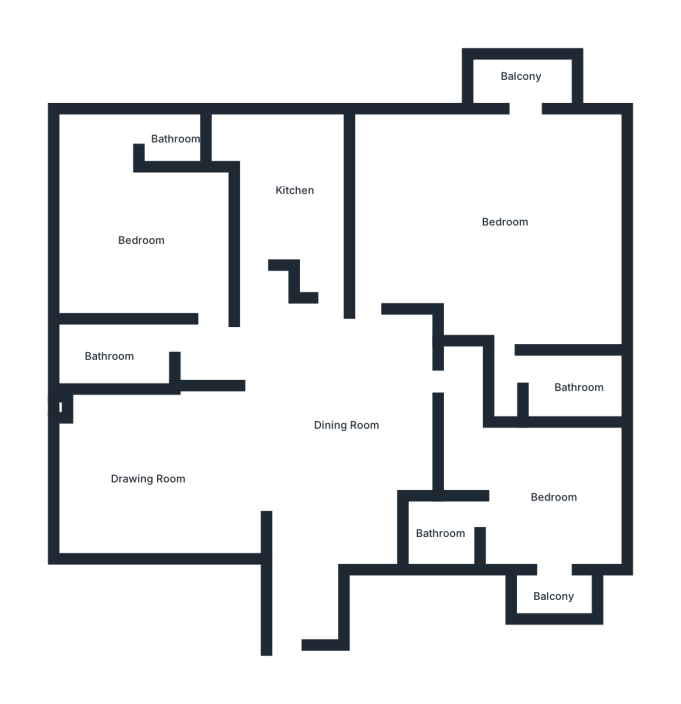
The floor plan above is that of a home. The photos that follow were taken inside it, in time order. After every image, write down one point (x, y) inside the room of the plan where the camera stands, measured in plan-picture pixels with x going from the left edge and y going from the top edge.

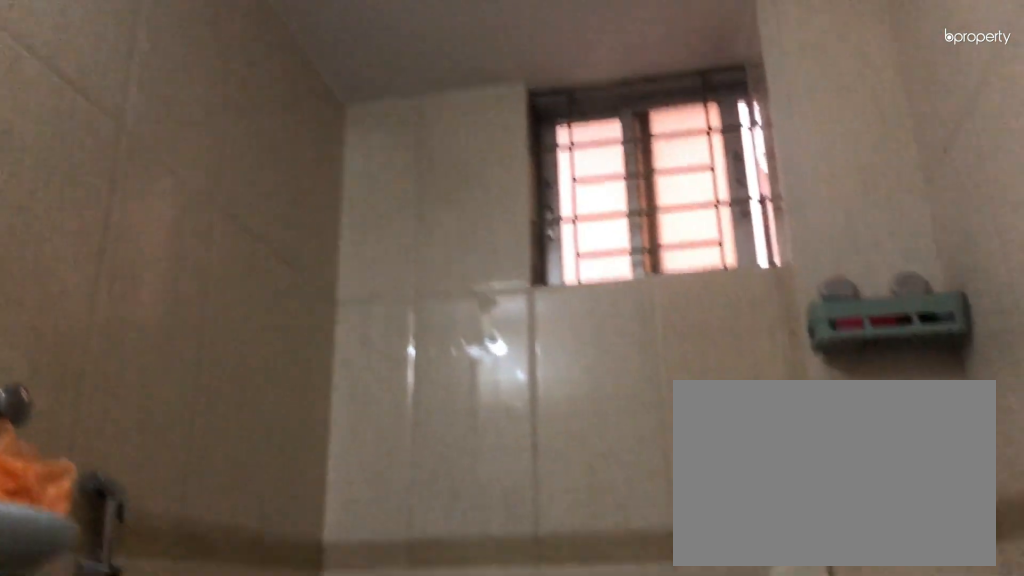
(111, 356)
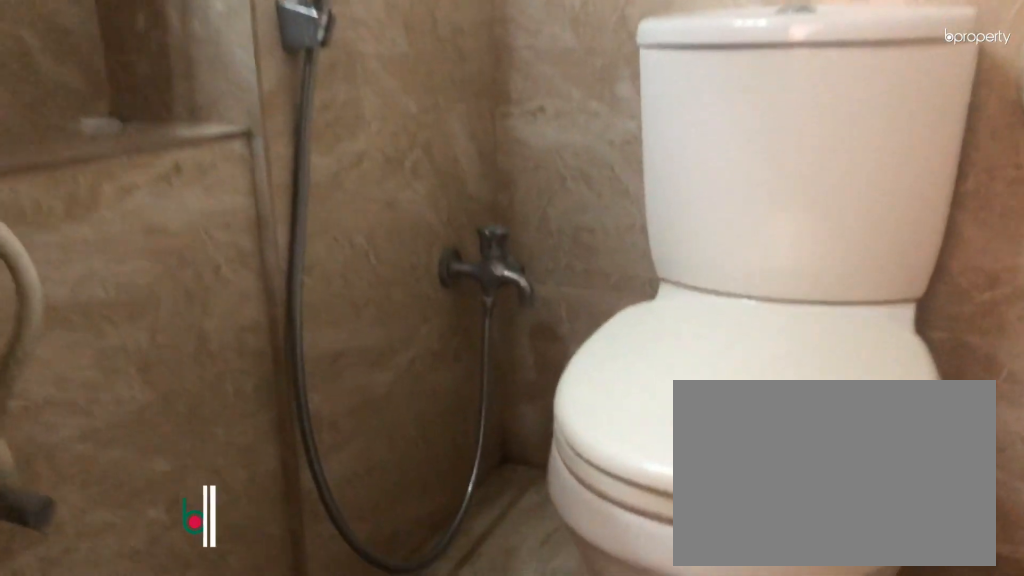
(175, 139)
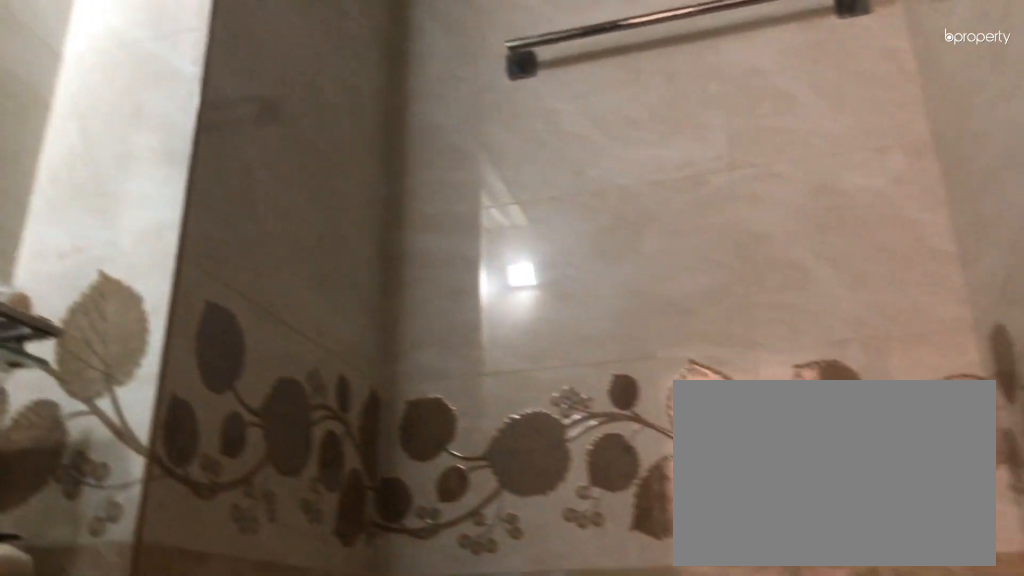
(175, 139)
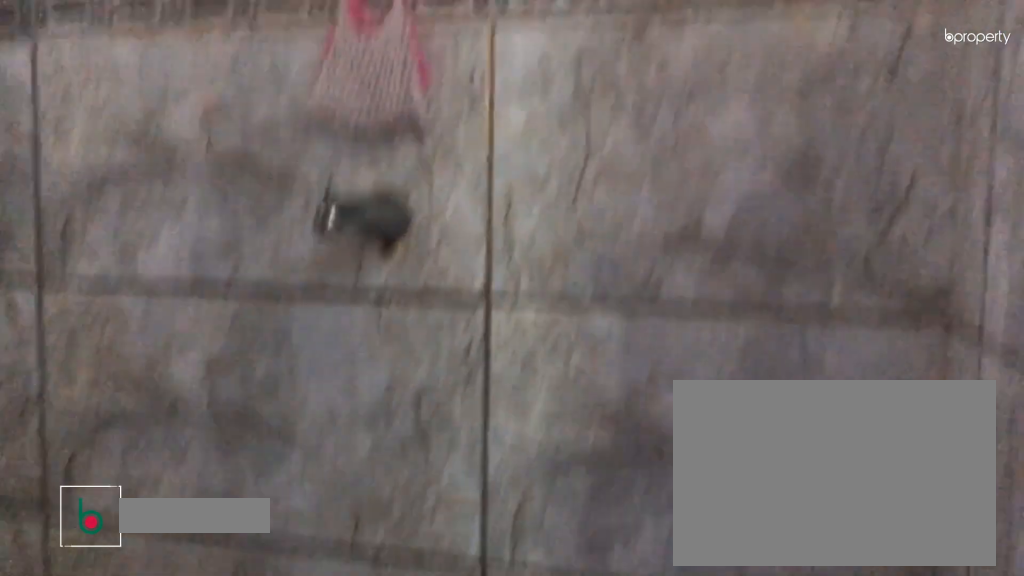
(580, 385)
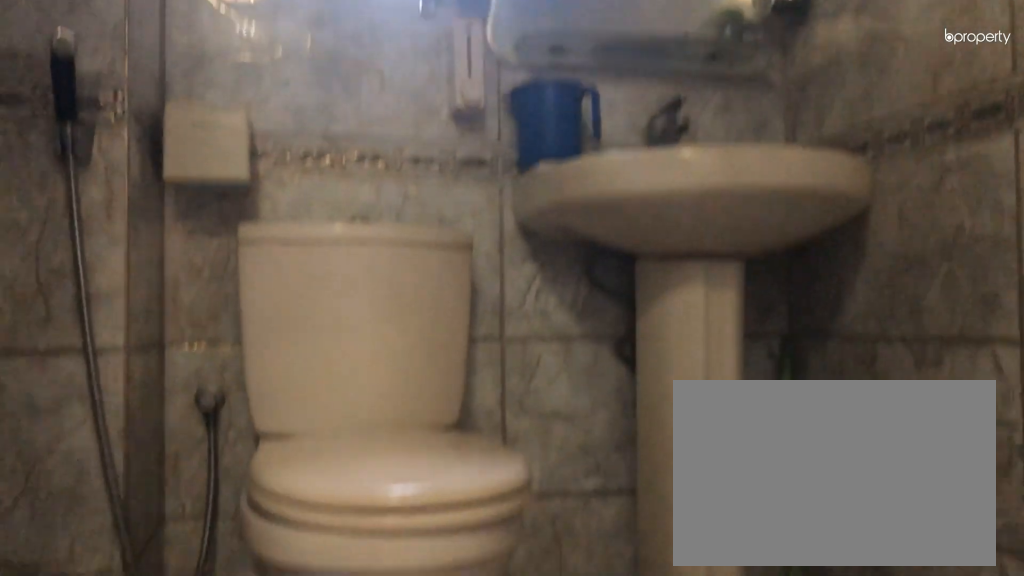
(580, 385)
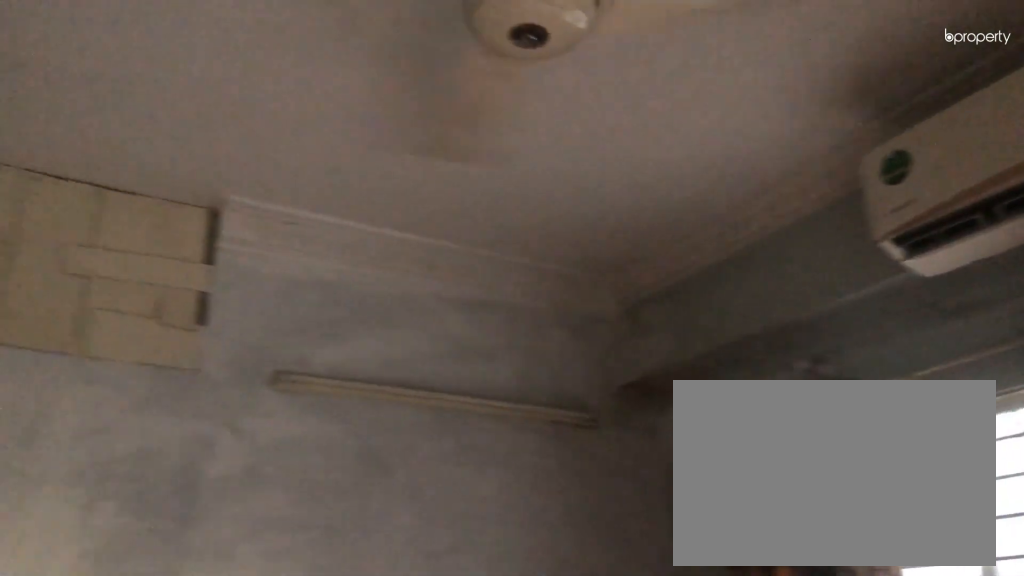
(555, 496)
